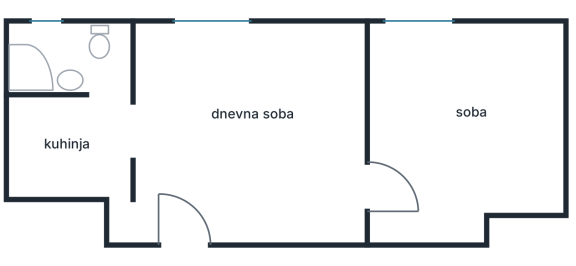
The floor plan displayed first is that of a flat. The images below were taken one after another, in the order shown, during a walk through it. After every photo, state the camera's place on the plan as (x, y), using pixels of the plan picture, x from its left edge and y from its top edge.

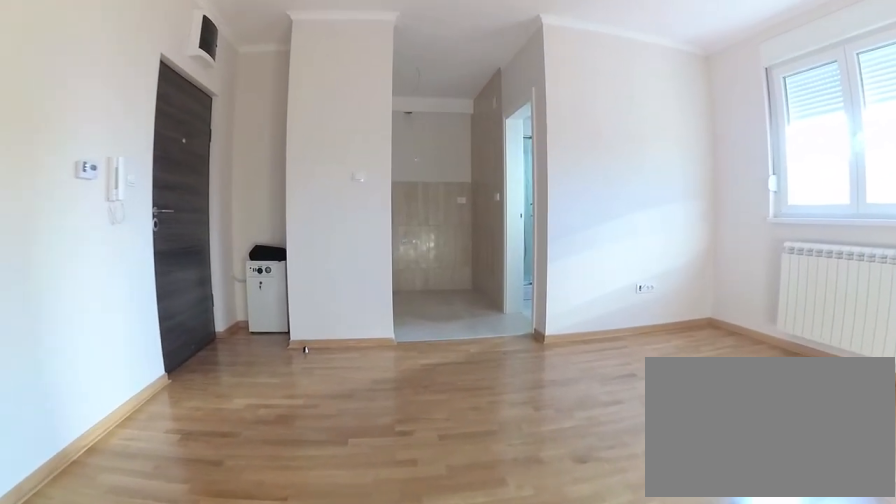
(336, 173)
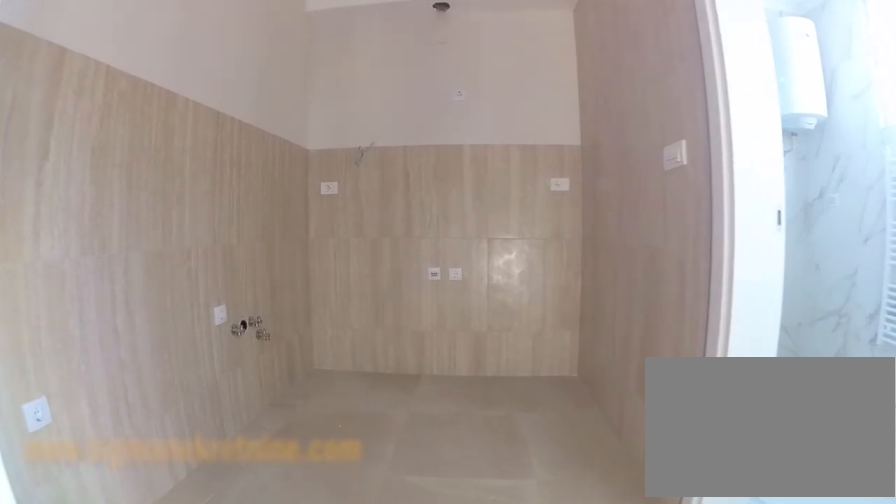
(160, 127)
